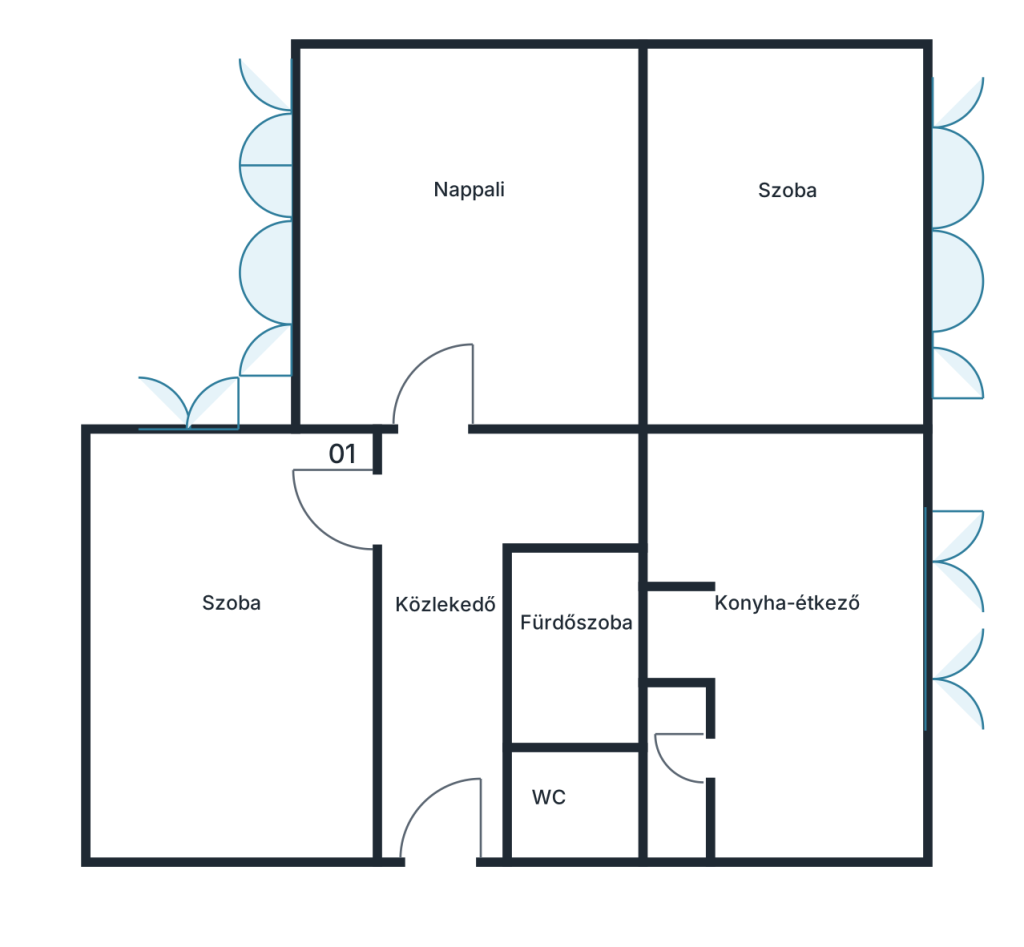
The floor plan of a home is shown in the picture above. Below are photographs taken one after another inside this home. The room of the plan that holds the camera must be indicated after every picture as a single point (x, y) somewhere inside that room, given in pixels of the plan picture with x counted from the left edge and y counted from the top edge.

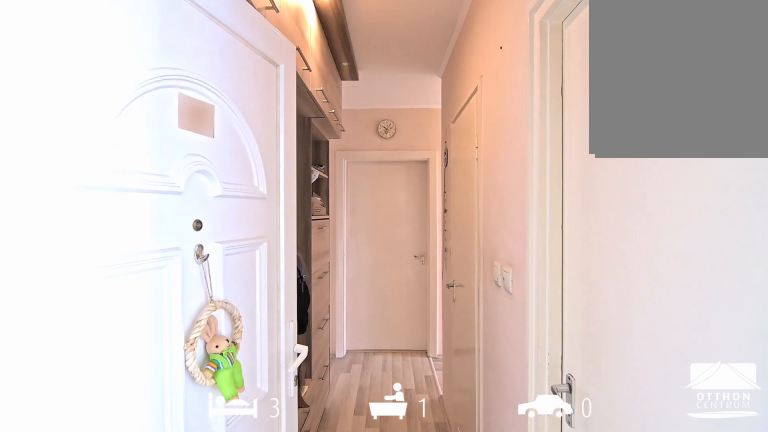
(448, 811)
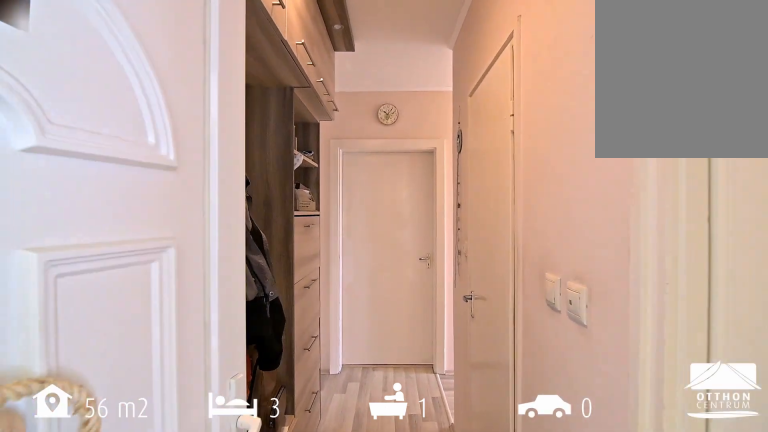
(449, 811)
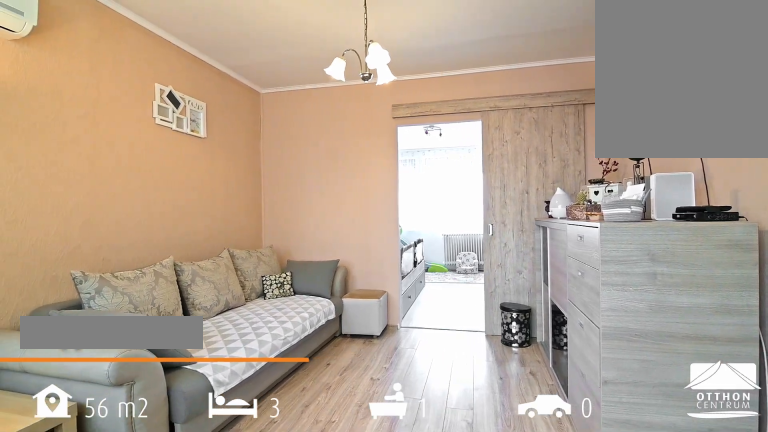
(472, 268)
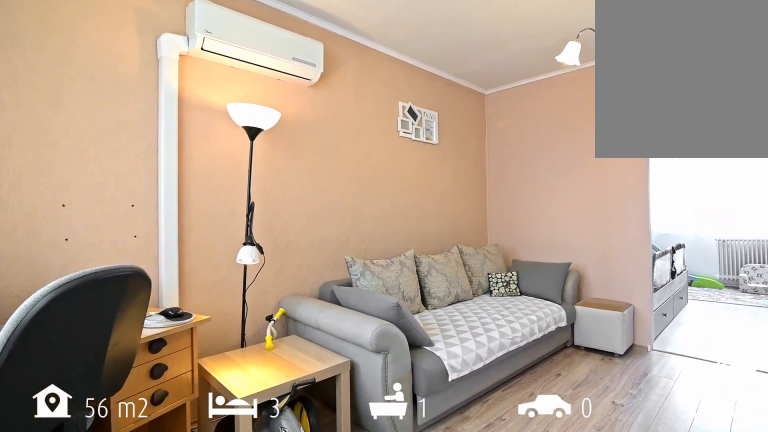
(472, 268)
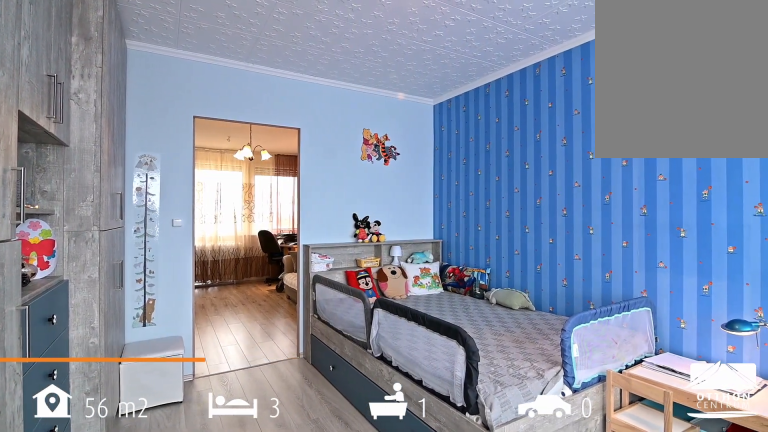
(802, 269)
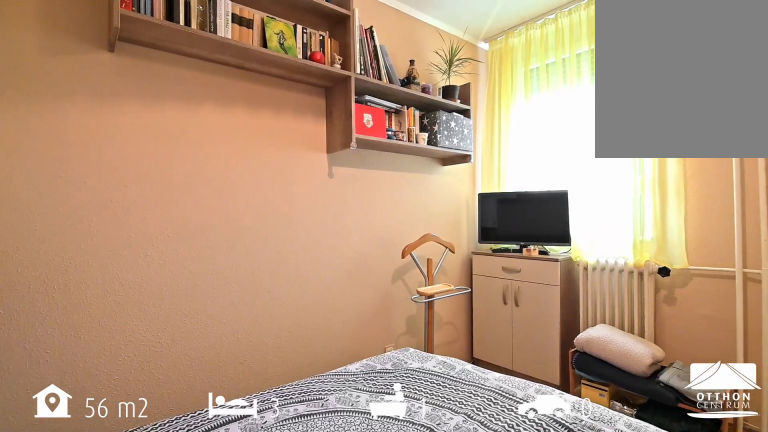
(236, 693)
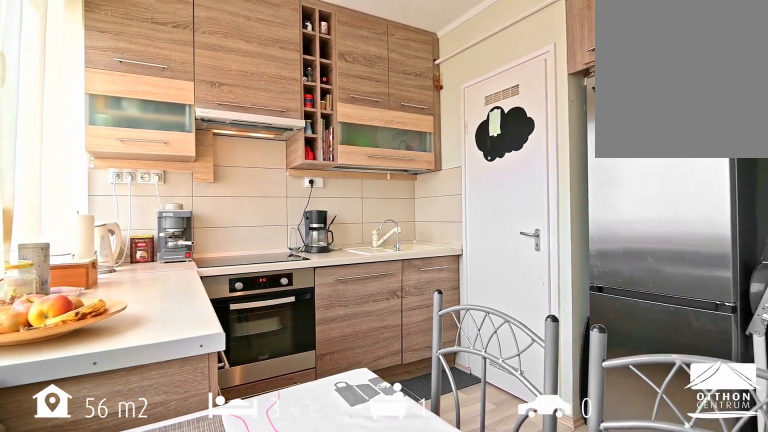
(802, 717)
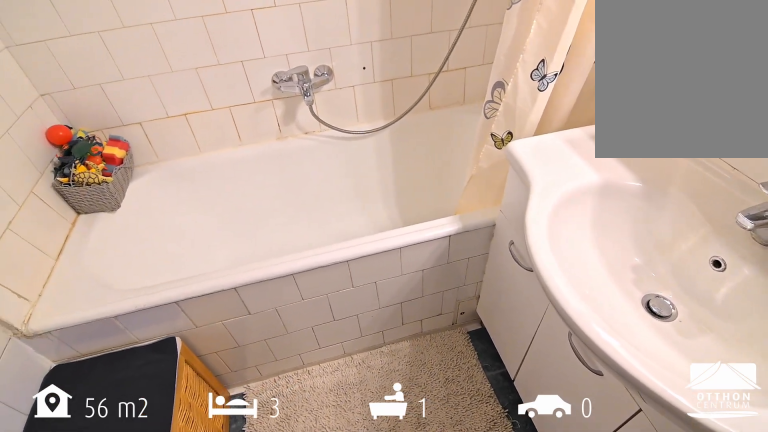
(566, 646)
